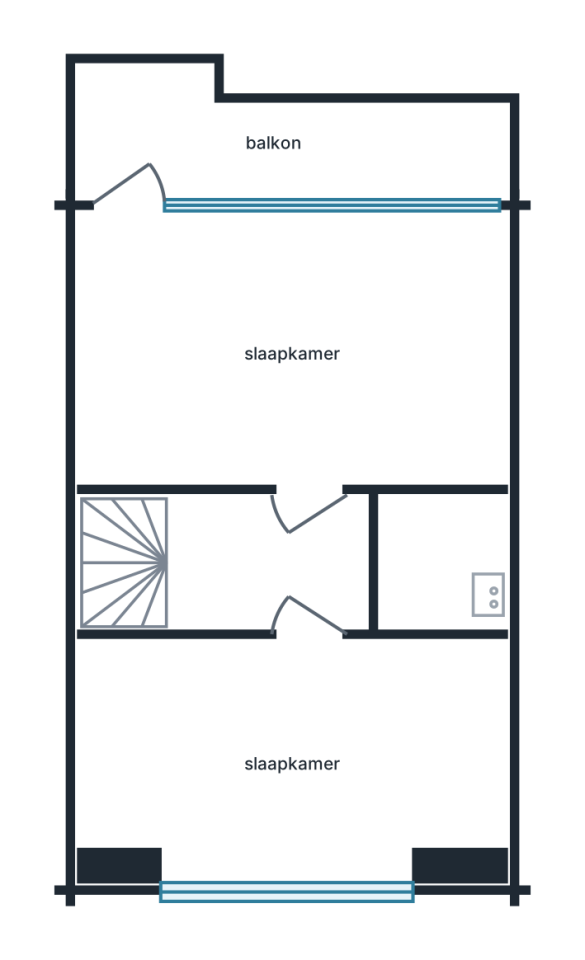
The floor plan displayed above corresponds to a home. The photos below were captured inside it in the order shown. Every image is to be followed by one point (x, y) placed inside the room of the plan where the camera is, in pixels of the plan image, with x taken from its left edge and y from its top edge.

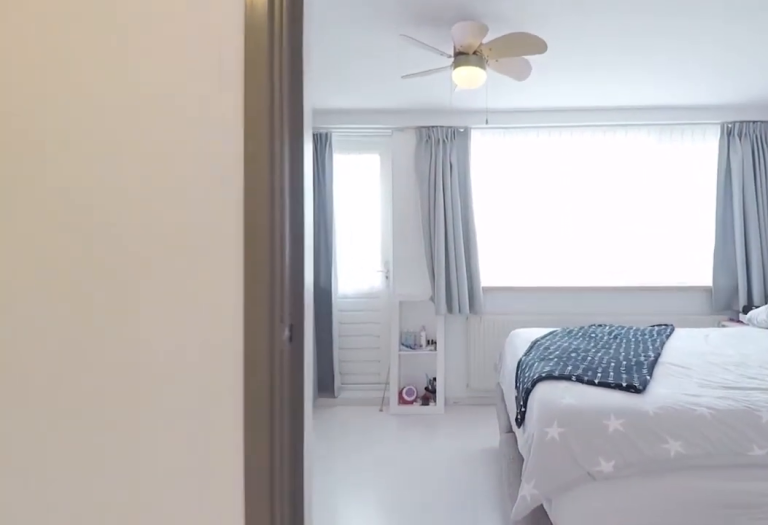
(266, 566)
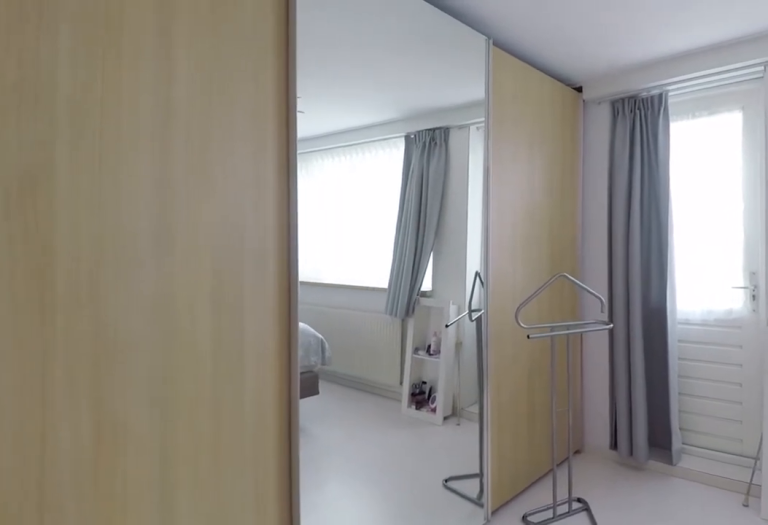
(292, 348)
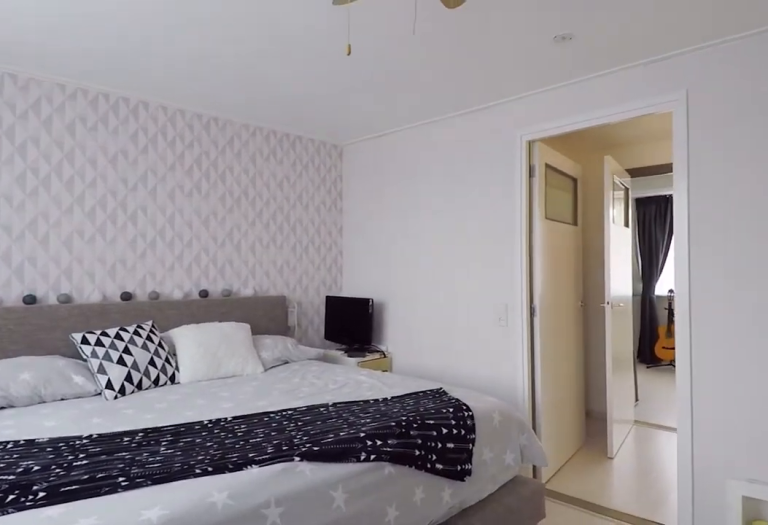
(292, 348)
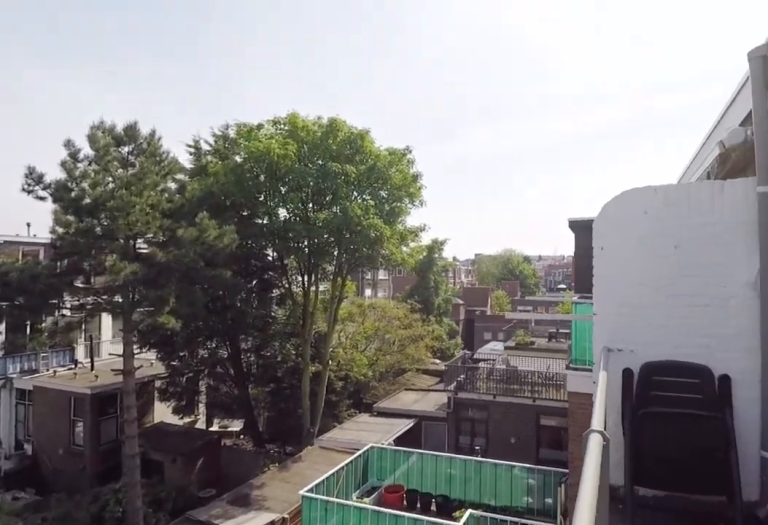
(272, 140)
